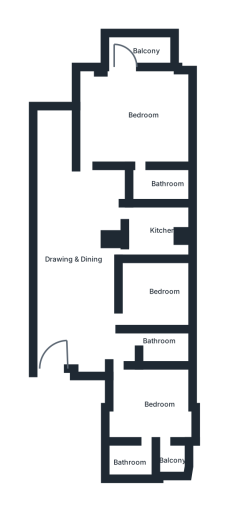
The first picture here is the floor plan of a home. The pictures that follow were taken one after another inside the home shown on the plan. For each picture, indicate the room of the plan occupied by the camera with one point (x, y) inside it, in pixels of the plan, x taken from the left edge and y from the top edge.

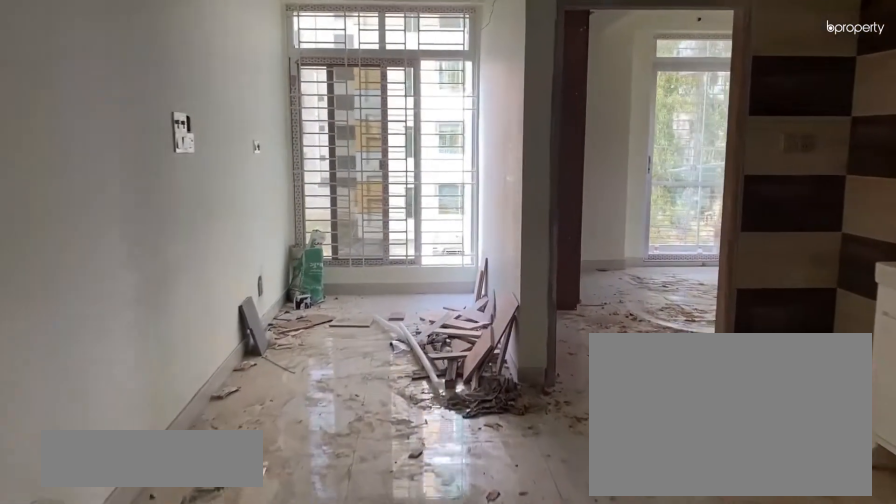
(76, 283)
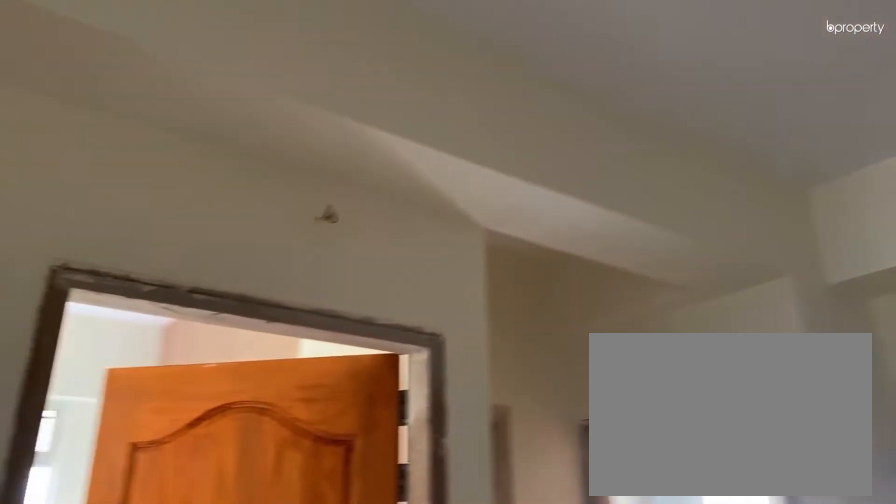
(76, 283)
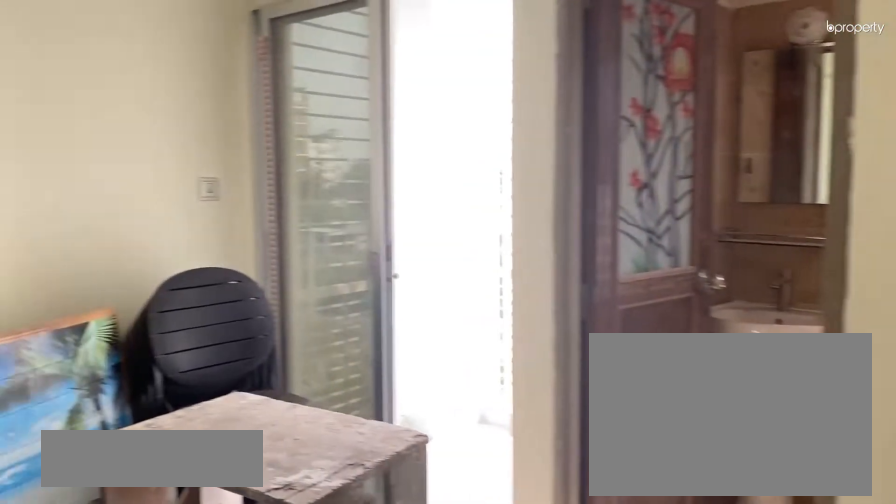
(155, 420)
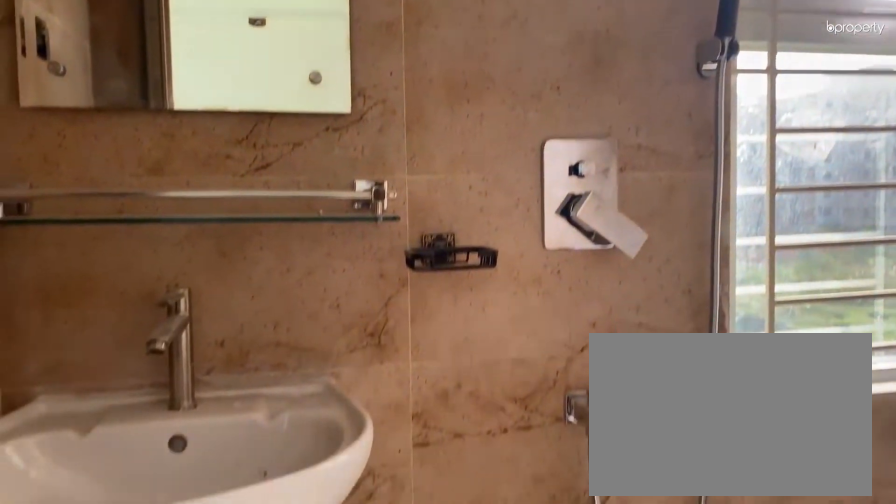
(136, 465)
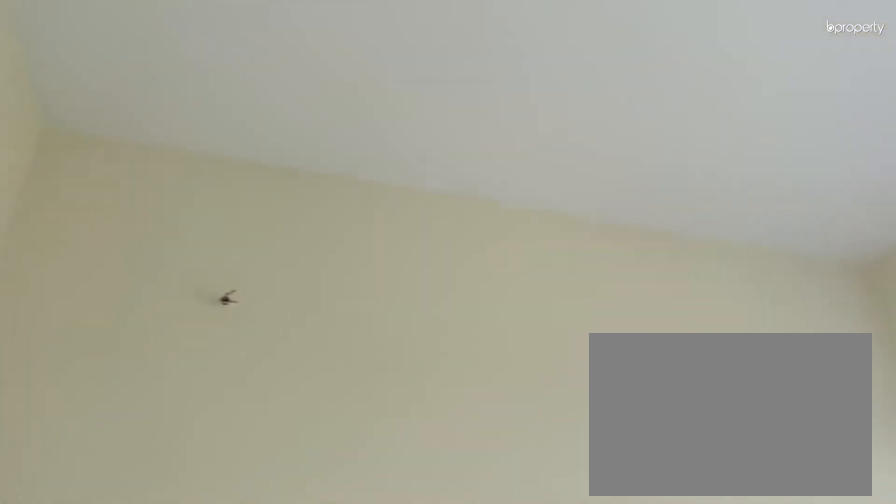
(148, 290)
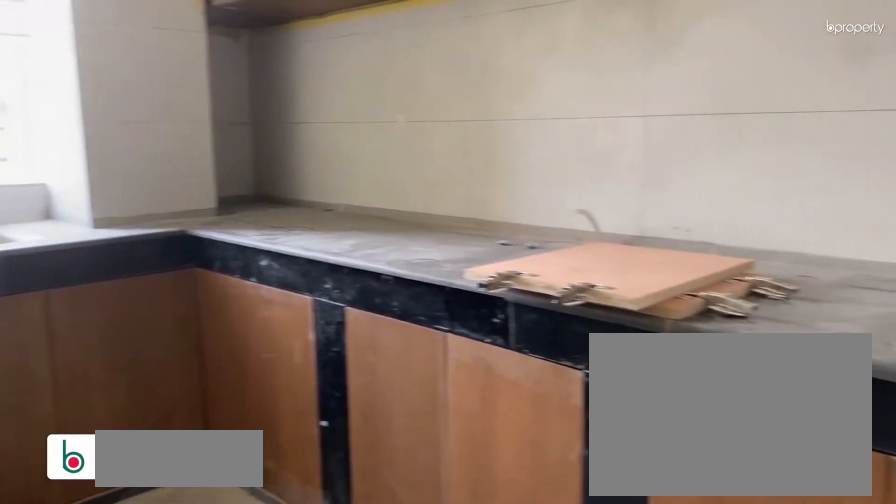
(156, 229)
